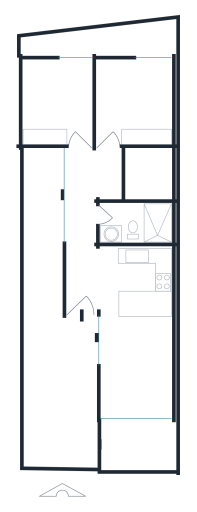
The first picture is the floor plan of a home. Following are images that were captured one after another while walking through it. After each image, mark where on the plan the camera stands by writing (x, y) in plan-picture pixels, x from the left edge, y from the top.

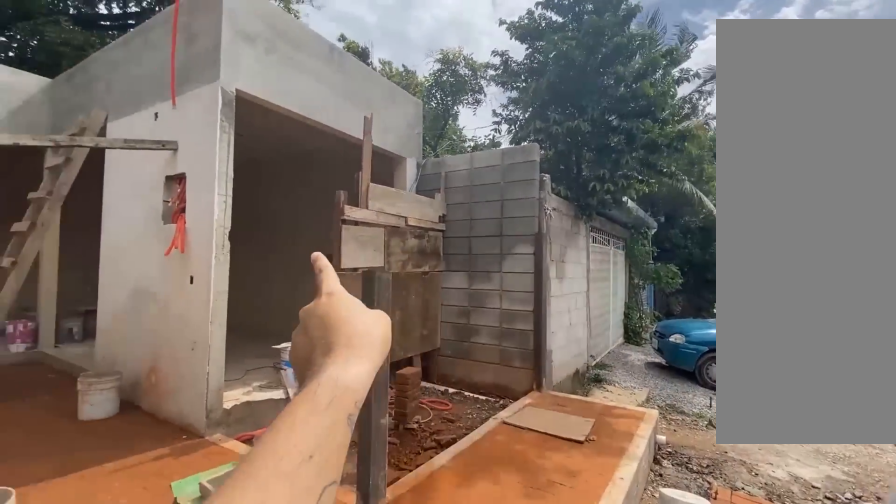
(34, 465)
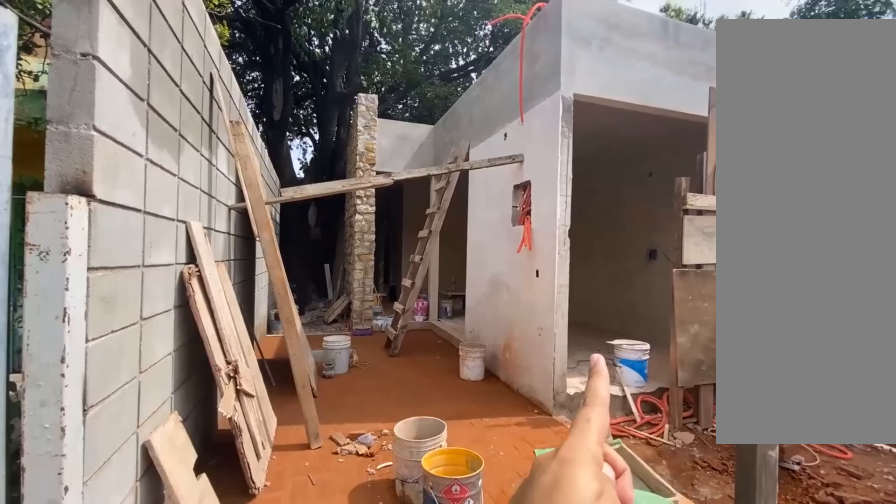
(61, 466)
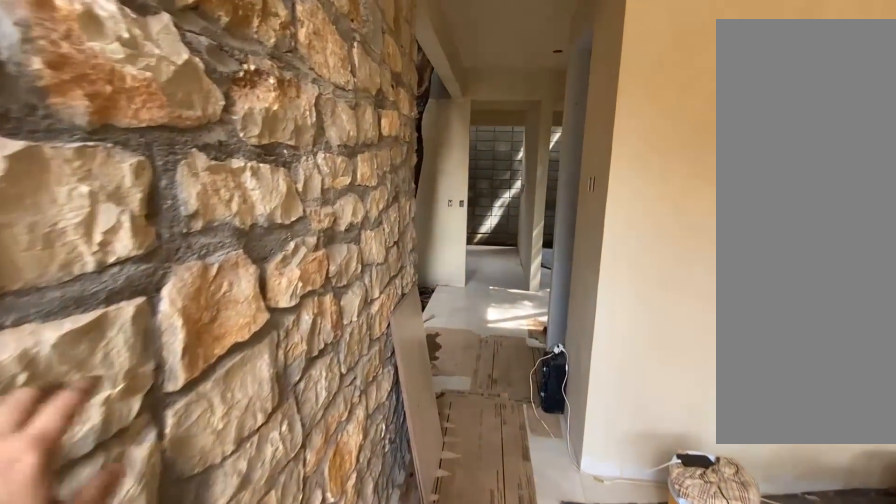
(79, 297)
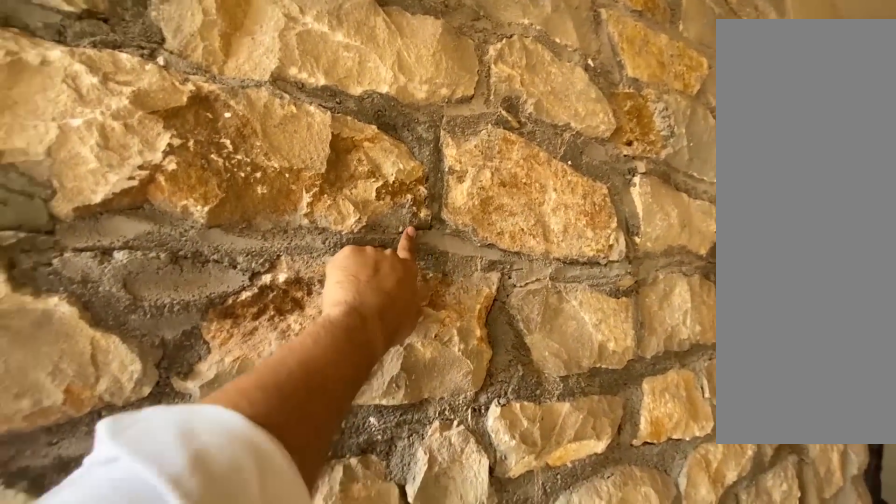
(79, 297)
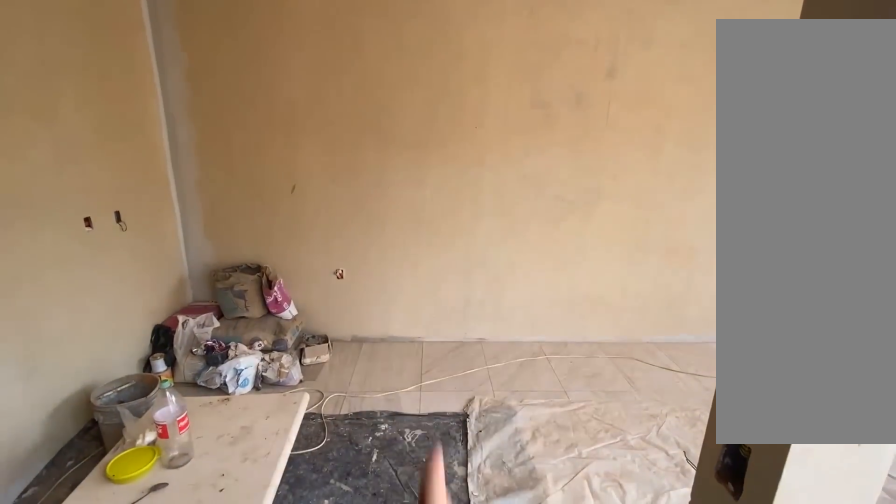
(97, 282)
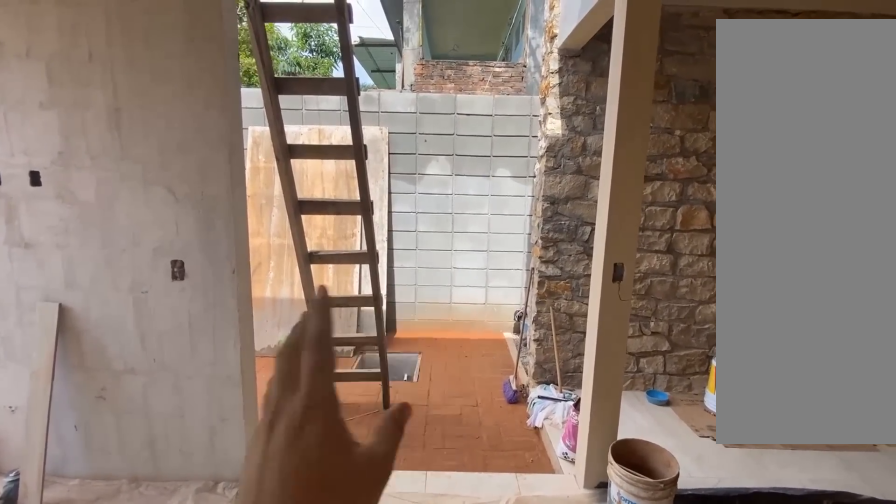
(131, 370)
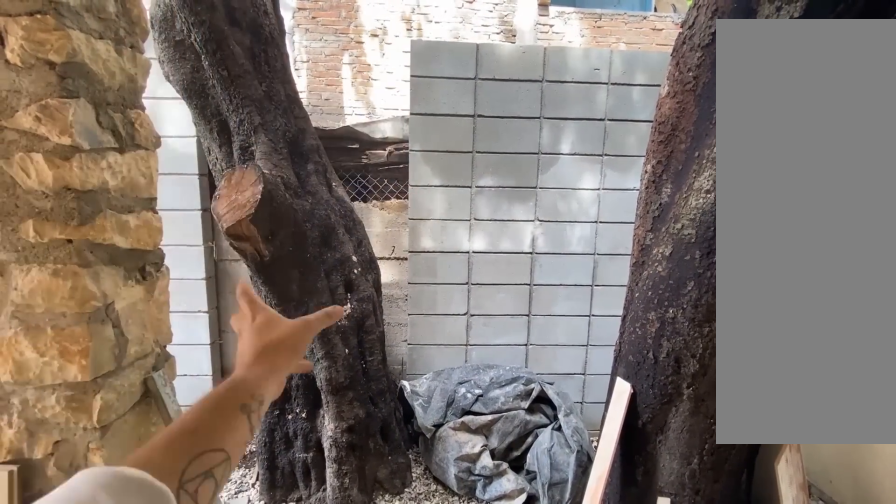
(84, 216)
